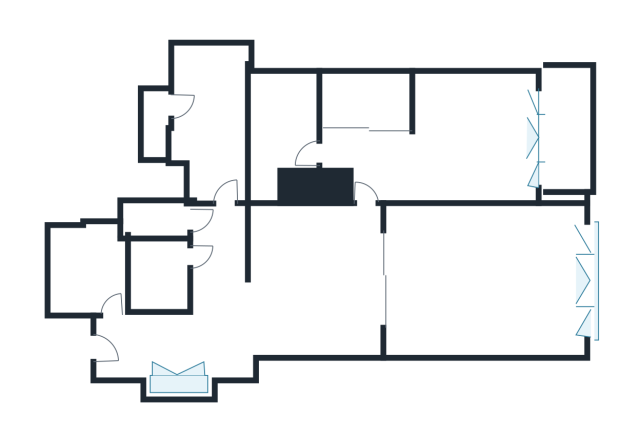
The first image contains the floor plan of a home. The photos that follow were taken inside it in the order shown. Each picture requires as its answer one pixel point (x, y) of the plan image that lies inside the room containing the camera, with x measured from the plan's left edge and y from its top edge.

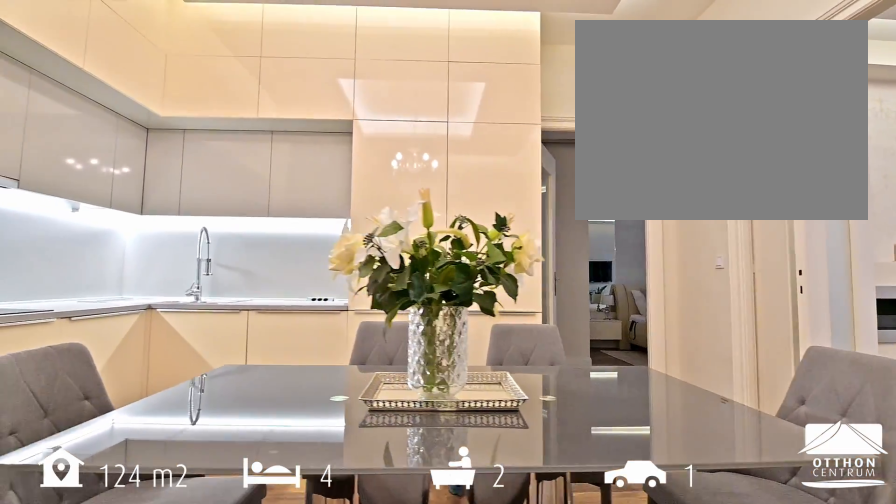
(334, 288)
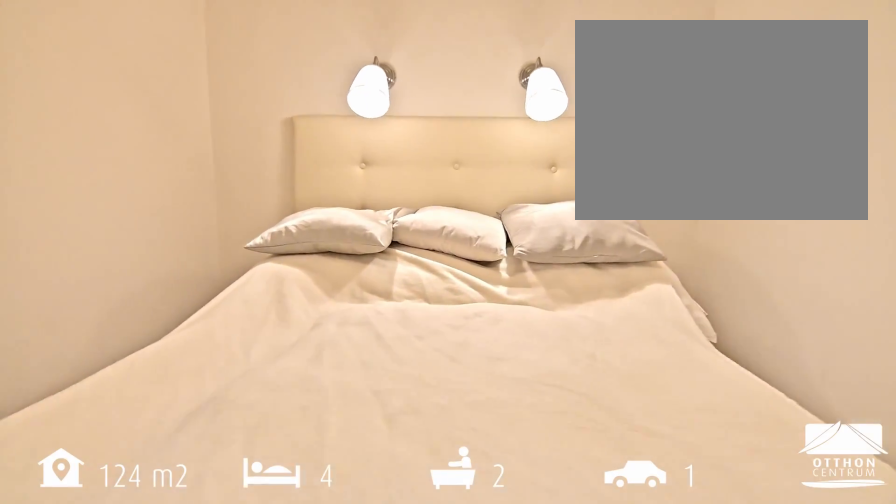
(211, 104)
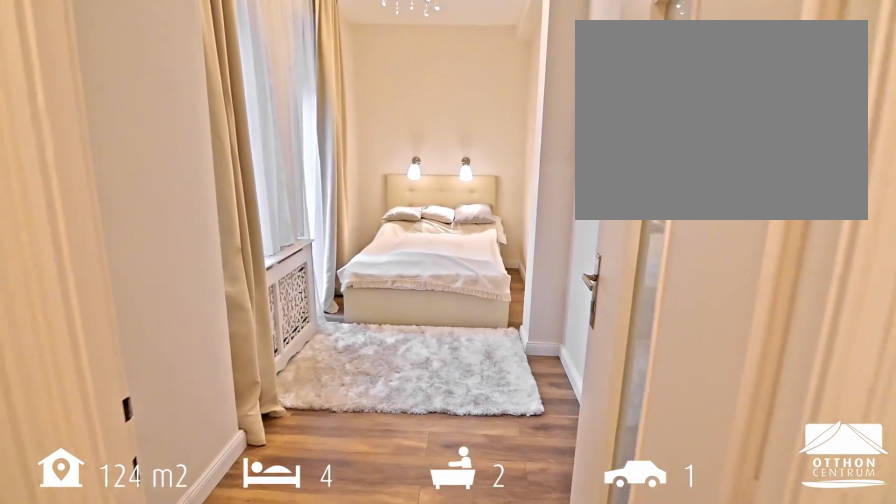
(211, 104)
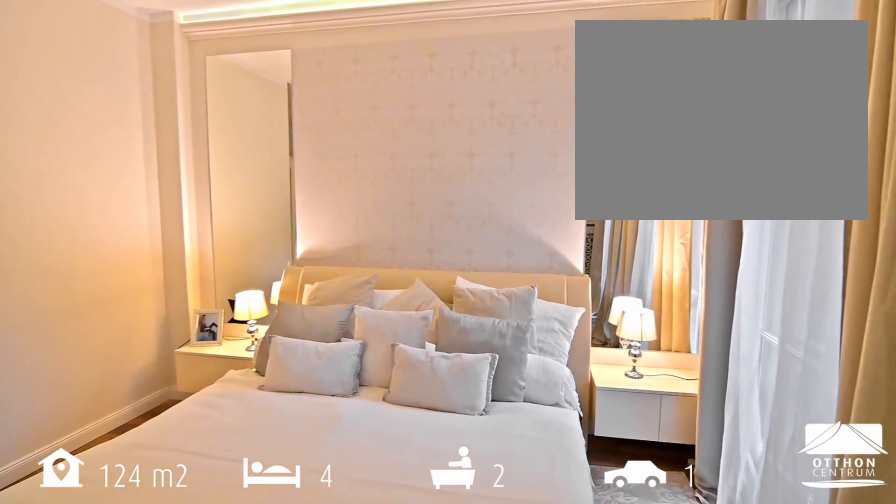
(453, 169)
